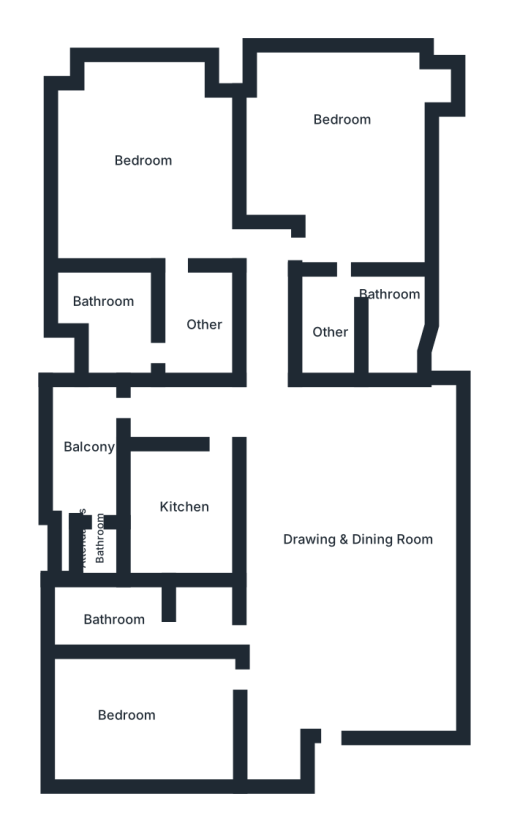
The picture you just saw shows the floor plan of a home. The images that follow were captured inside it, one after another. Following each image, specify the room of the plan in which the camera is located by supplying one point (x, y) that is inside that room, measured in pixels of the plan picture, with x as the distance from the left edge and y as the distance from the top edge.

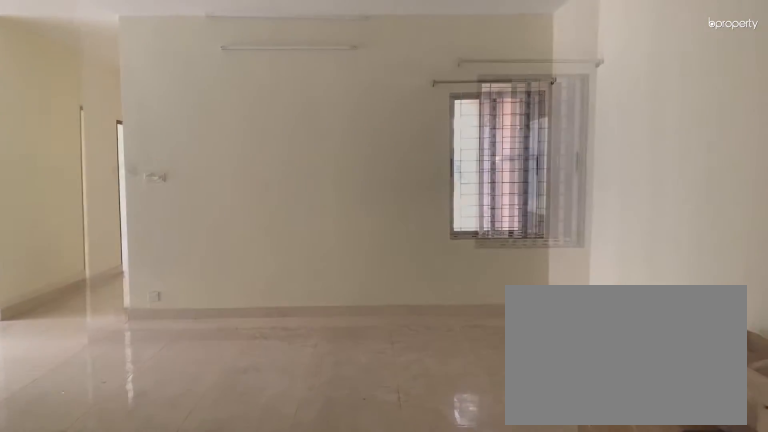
(351, 542)
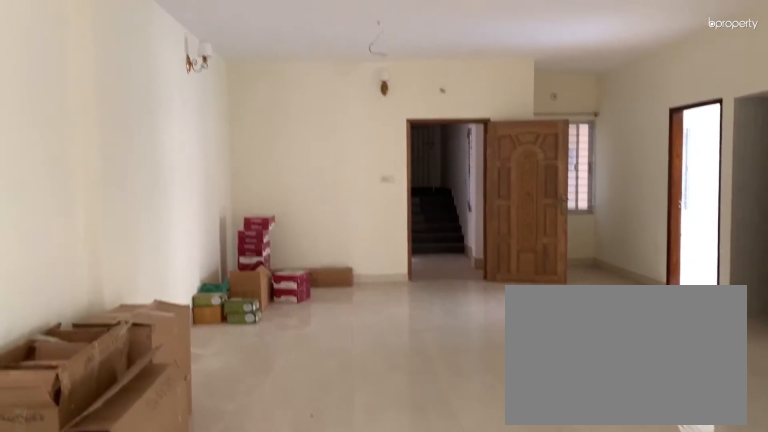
(351, 542)
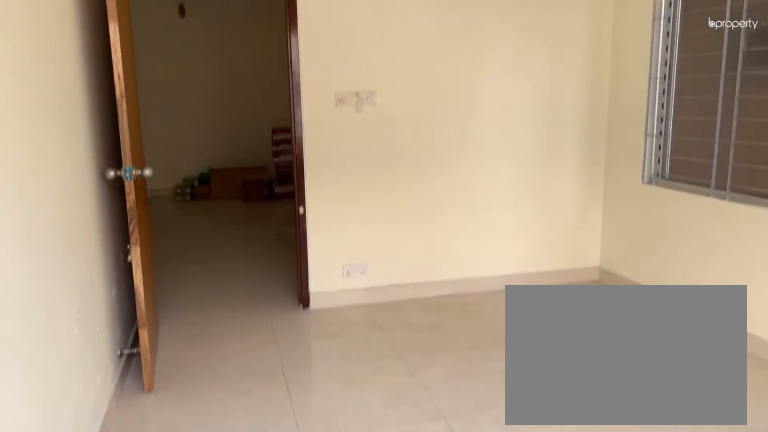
(149, 711)
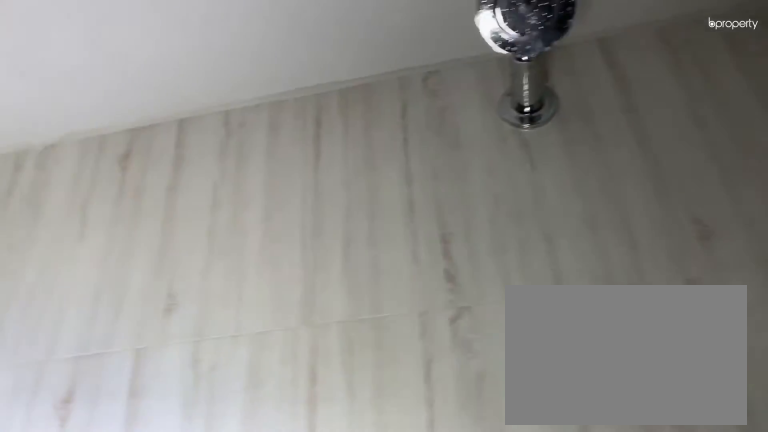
(118, 622)
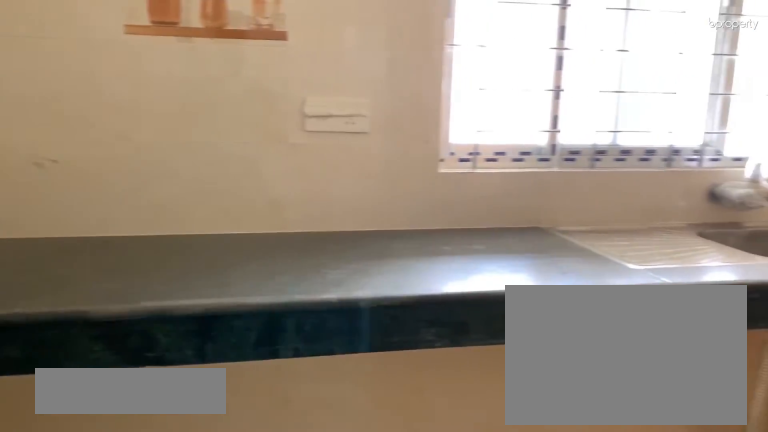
(183, 517)
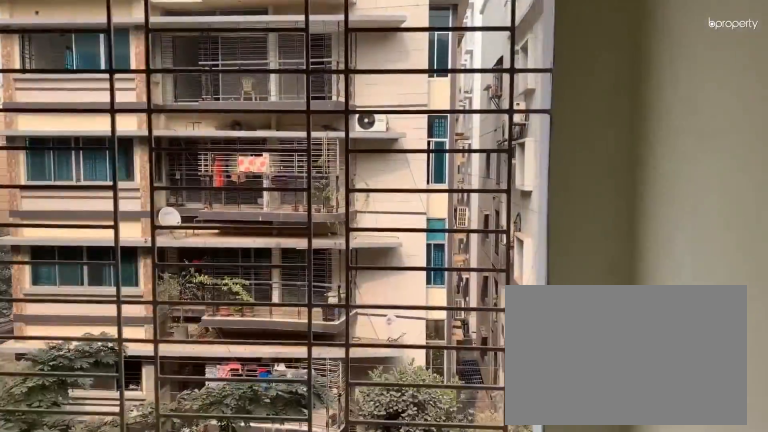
(85, 448)
